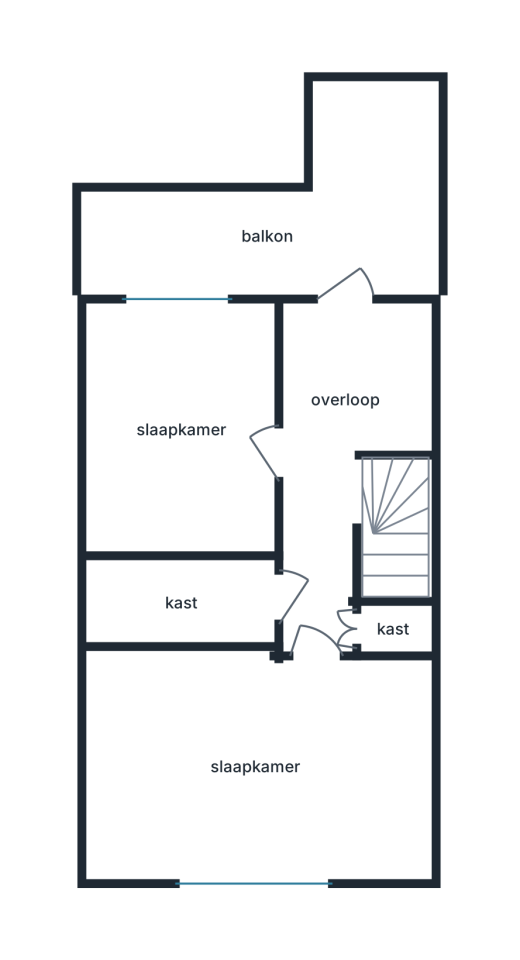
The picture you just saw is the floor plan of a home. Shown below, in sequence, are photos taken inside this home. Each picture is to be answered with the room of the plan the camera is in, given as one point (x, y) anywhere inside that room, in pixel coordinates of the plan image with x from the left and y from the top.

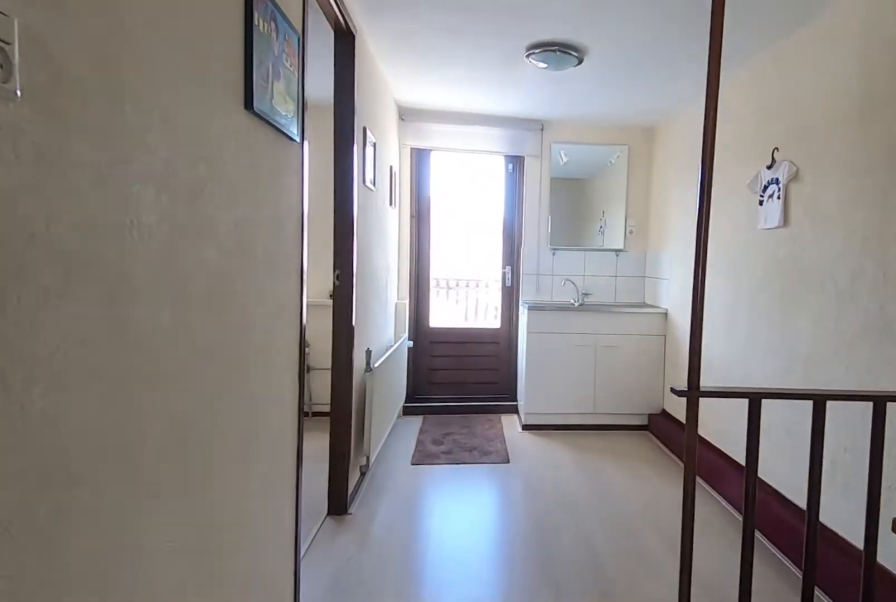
(319, 610)
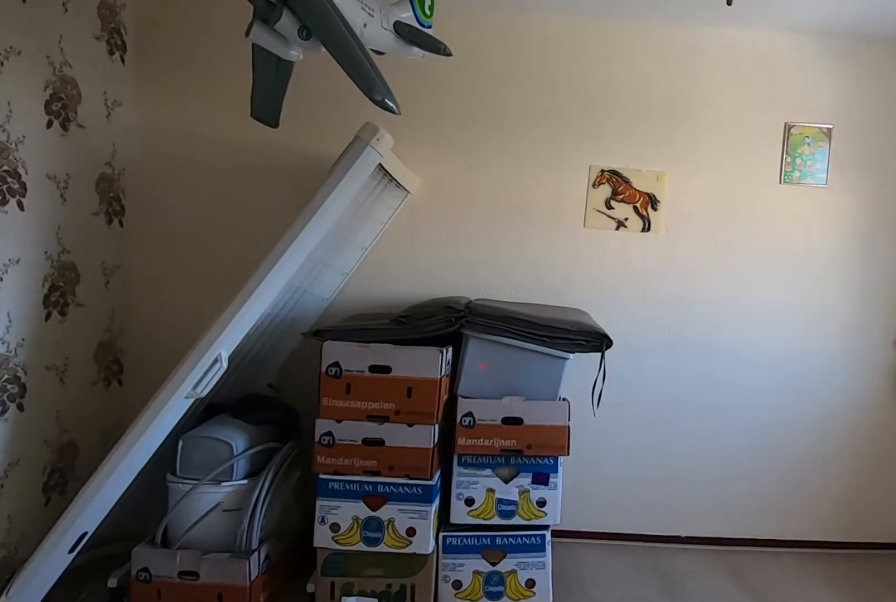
(144, 423)
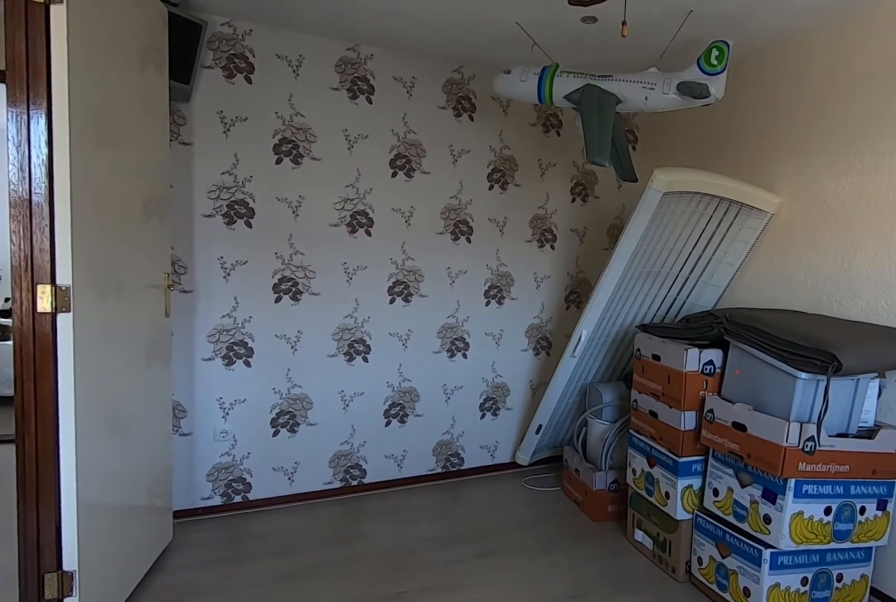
(144, 423)
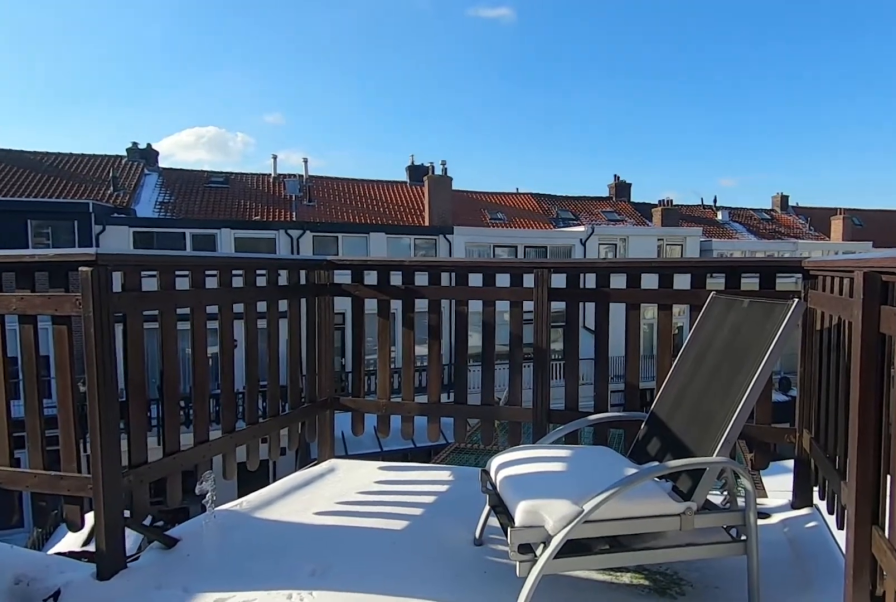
(294, 208)
